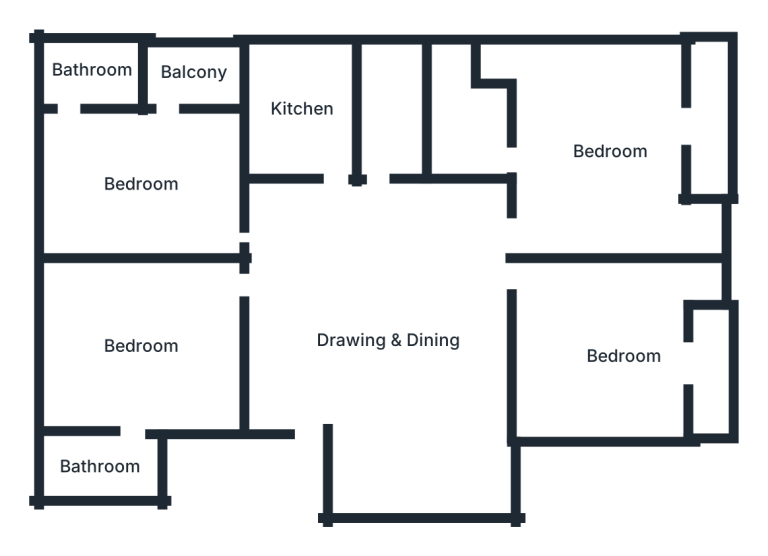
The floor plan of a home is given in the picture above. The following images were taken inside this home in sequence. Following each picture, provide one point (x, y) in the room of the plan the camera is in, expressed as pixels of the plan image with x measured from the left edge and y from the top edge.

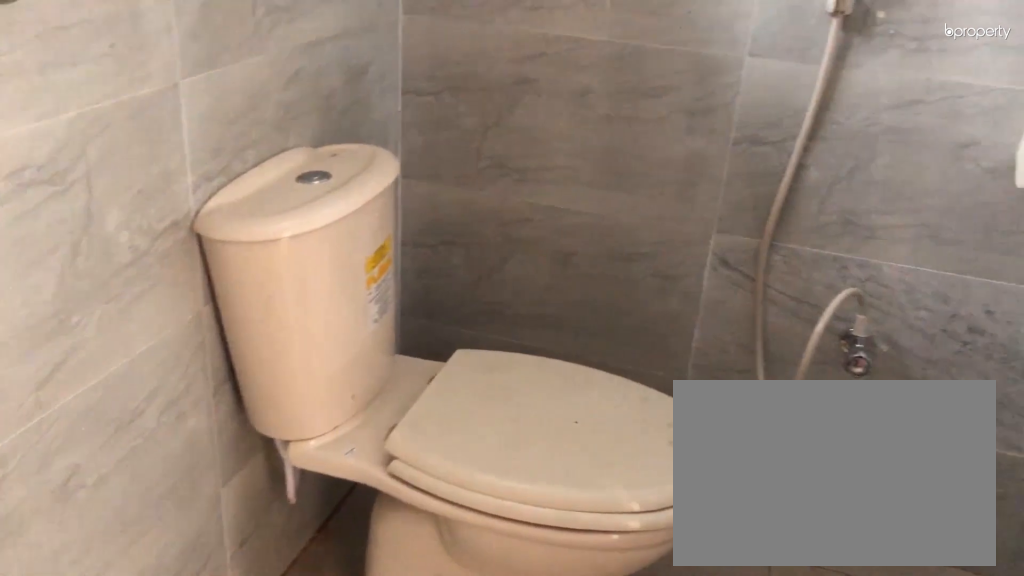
(93, 74)
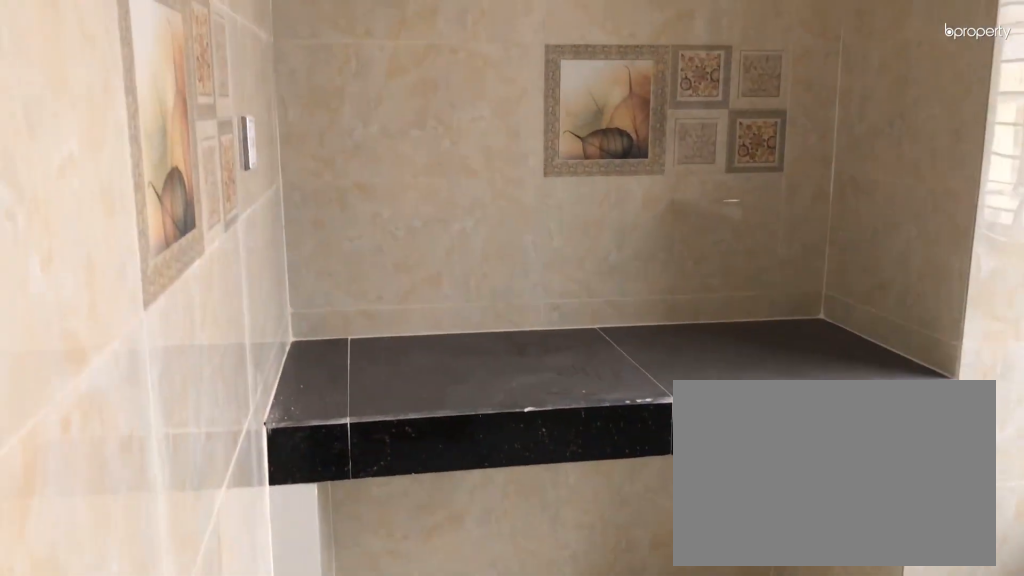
(305, 112)
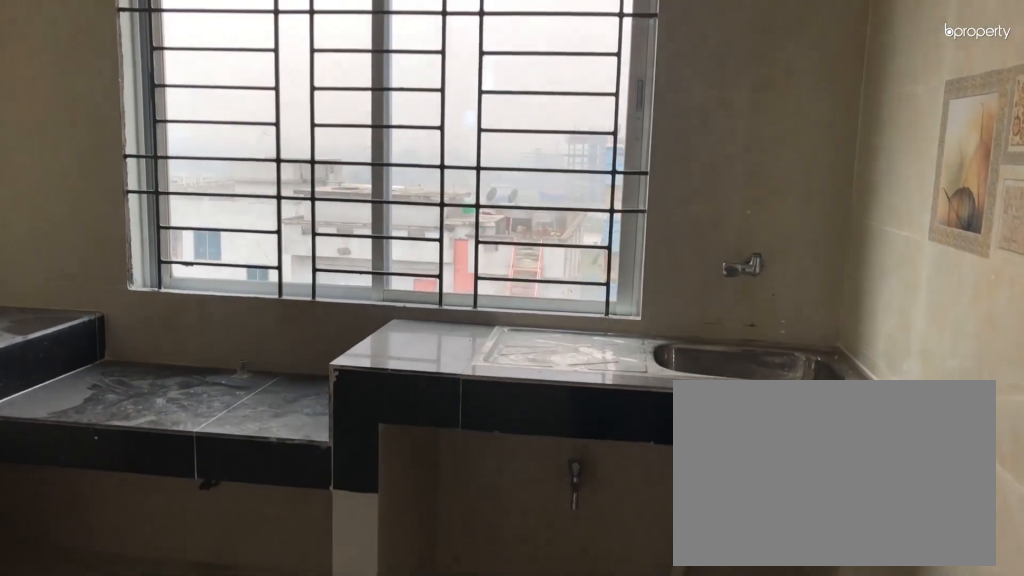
(305, 112)
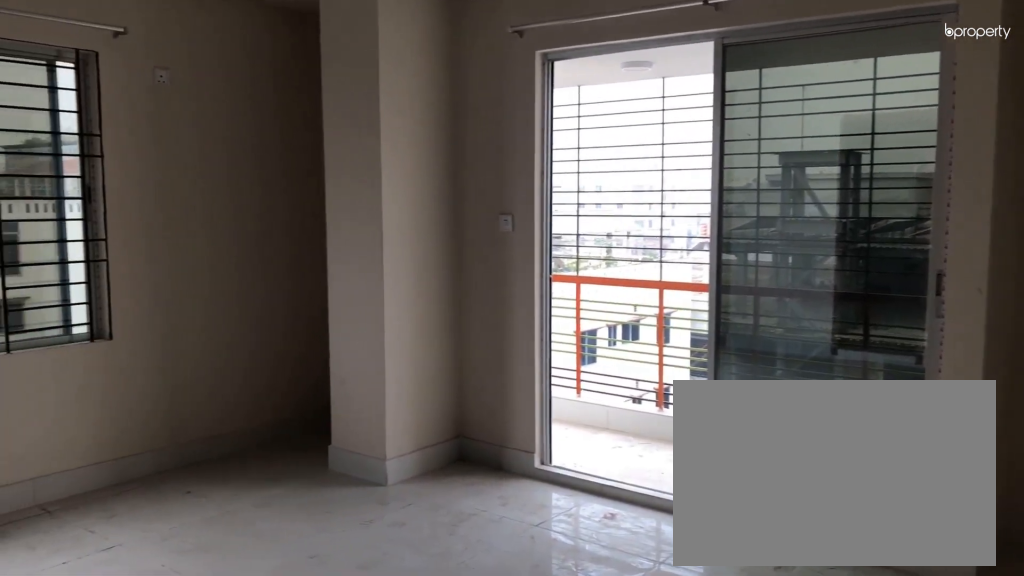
(613, 151)
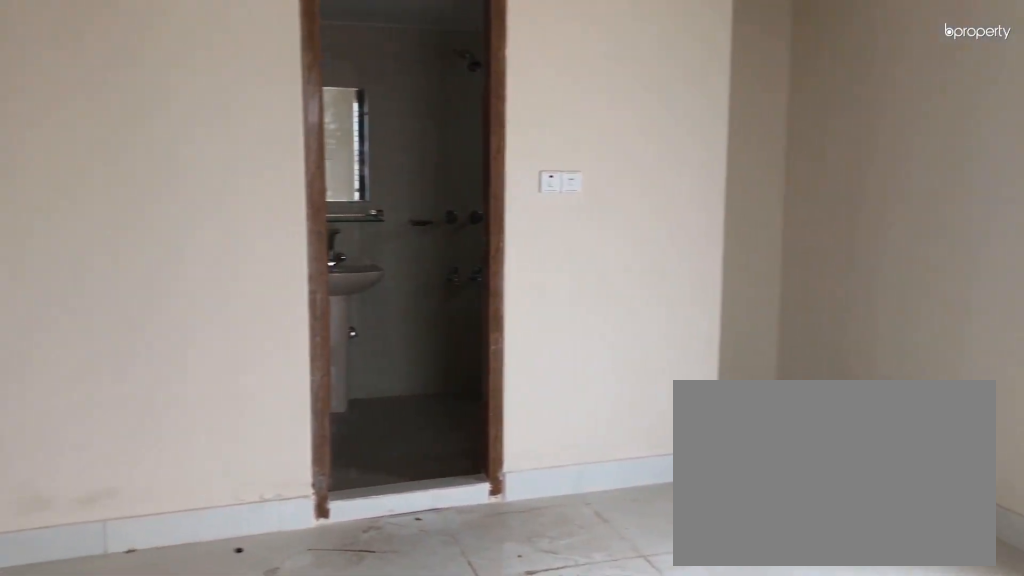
(613, 152)
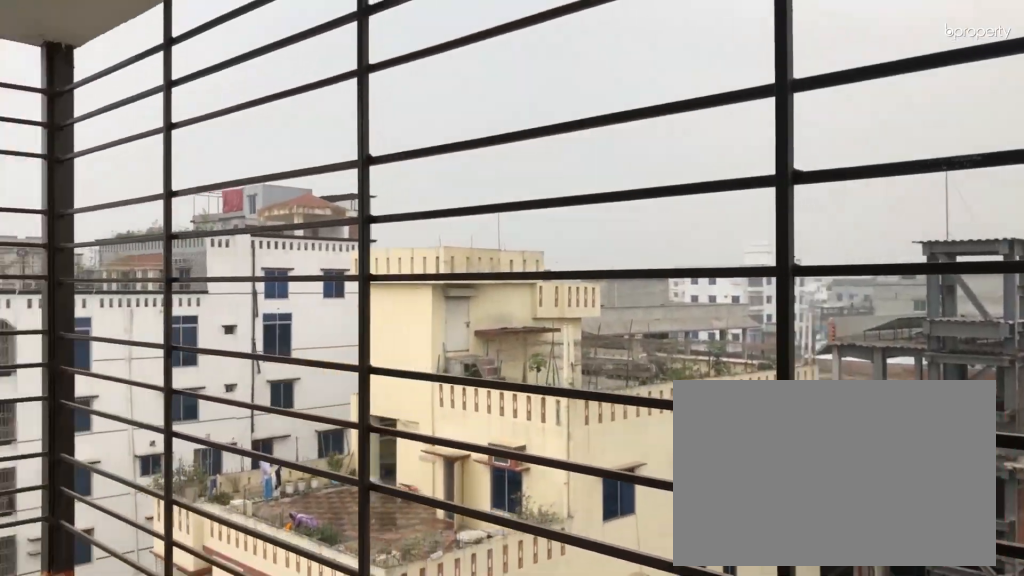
(711, 128)
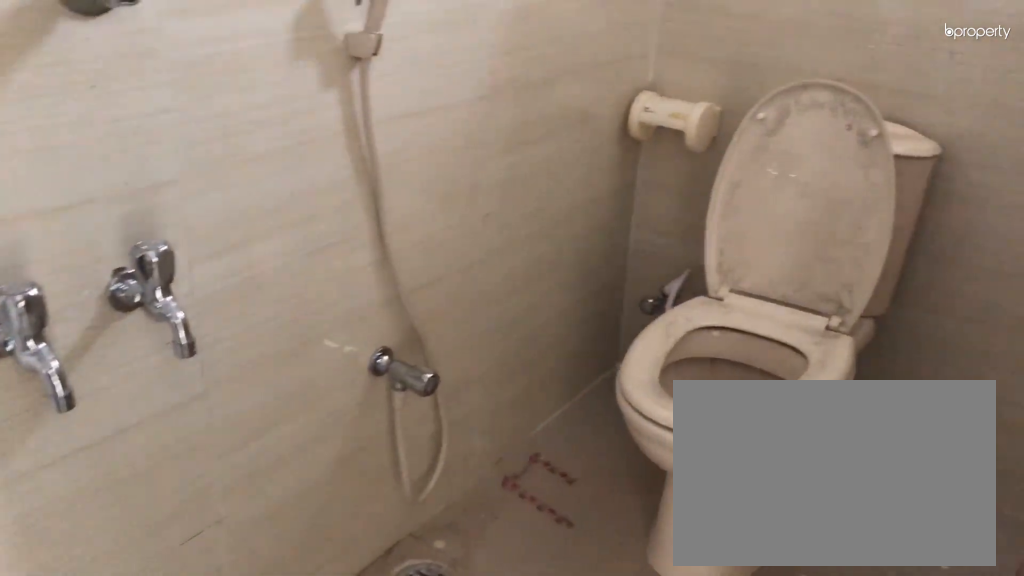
(461, 124)
